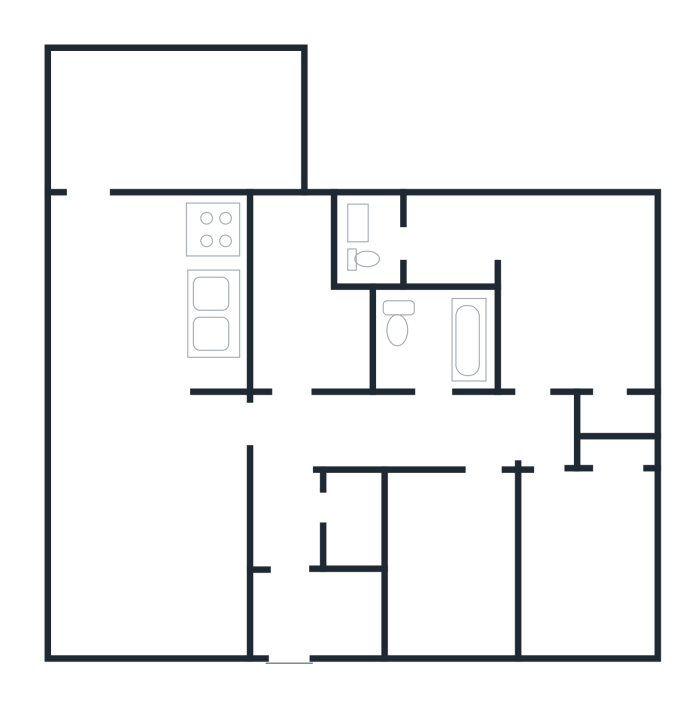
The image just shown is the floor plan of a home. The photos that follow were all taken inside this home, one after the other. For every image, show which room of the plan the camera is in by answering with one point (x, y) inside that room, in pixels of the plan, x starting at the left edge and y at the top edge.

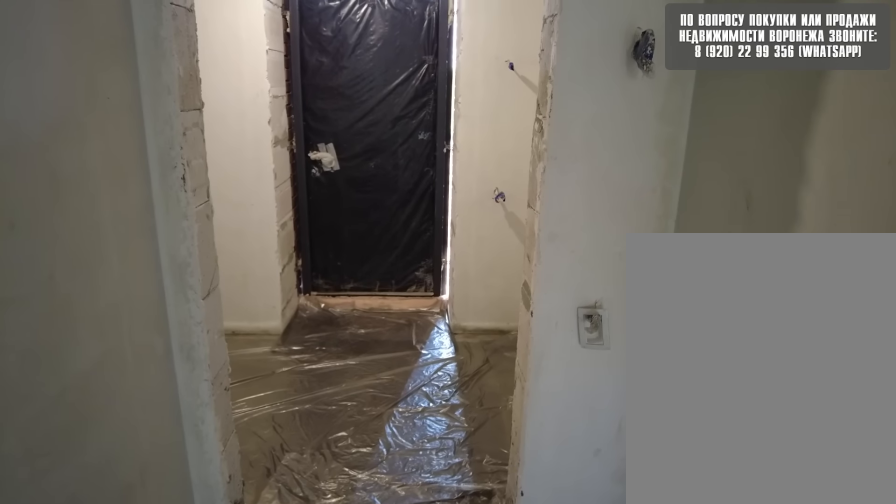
(310, 540)
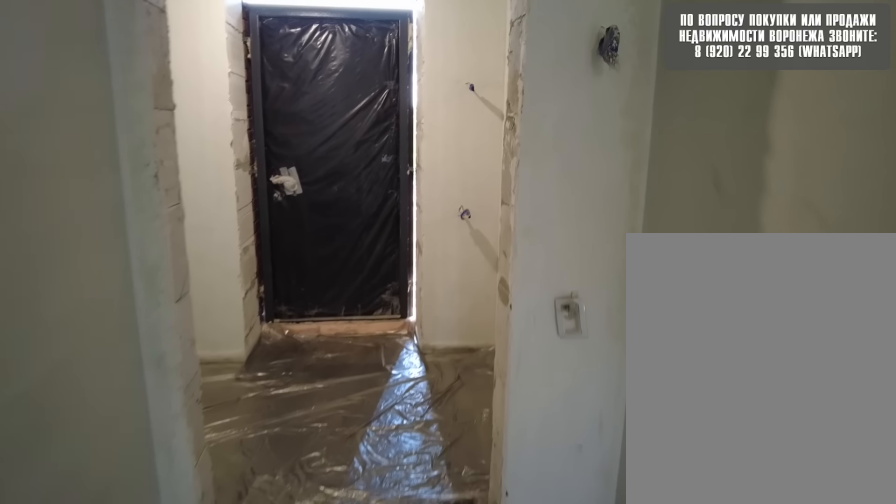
(310, 540)
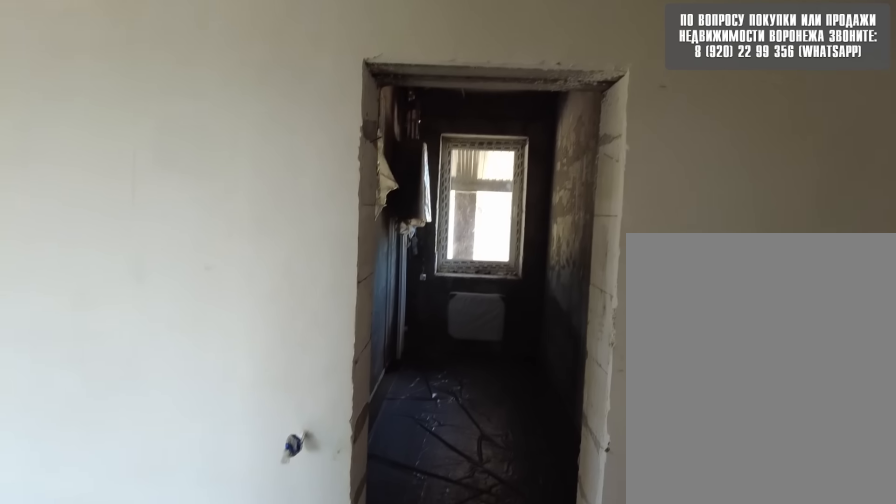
(309, 462)
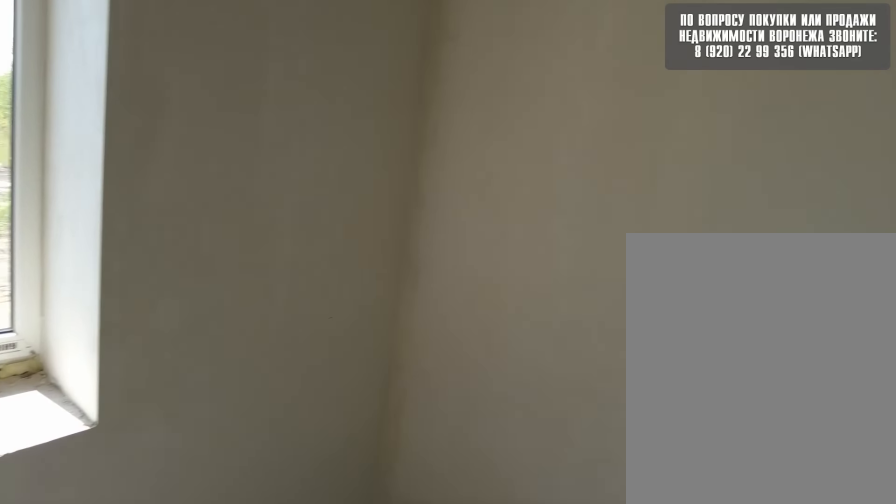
(113, 462)
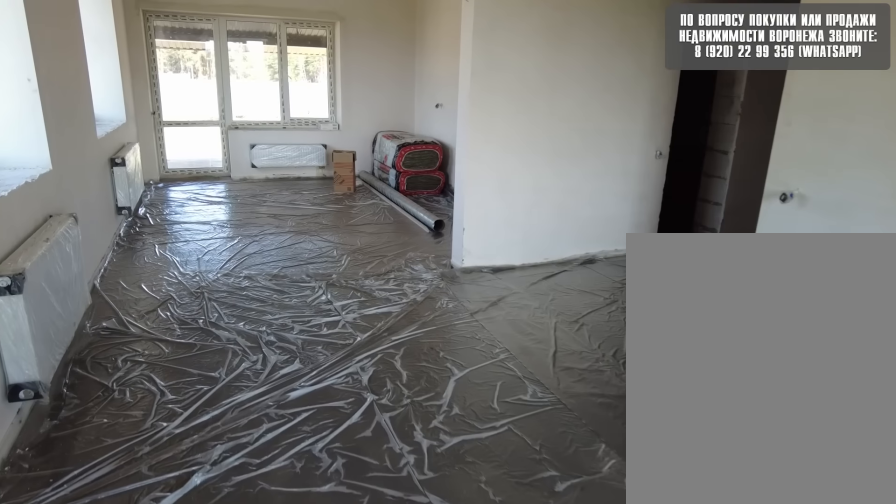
(114, 459)
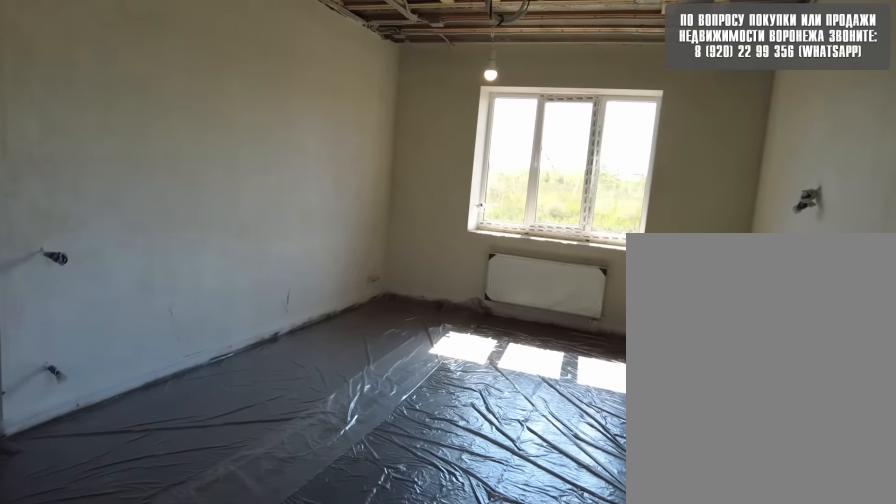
(118, 341)
